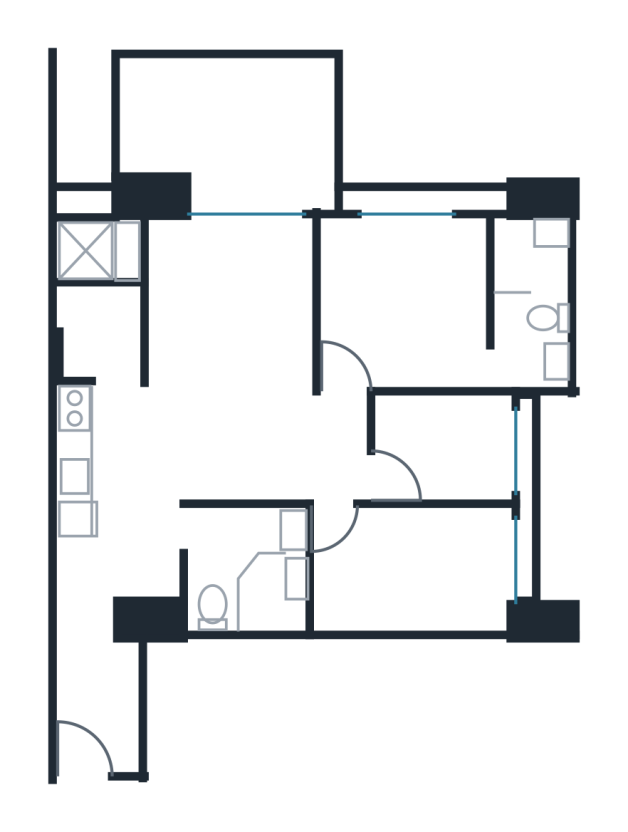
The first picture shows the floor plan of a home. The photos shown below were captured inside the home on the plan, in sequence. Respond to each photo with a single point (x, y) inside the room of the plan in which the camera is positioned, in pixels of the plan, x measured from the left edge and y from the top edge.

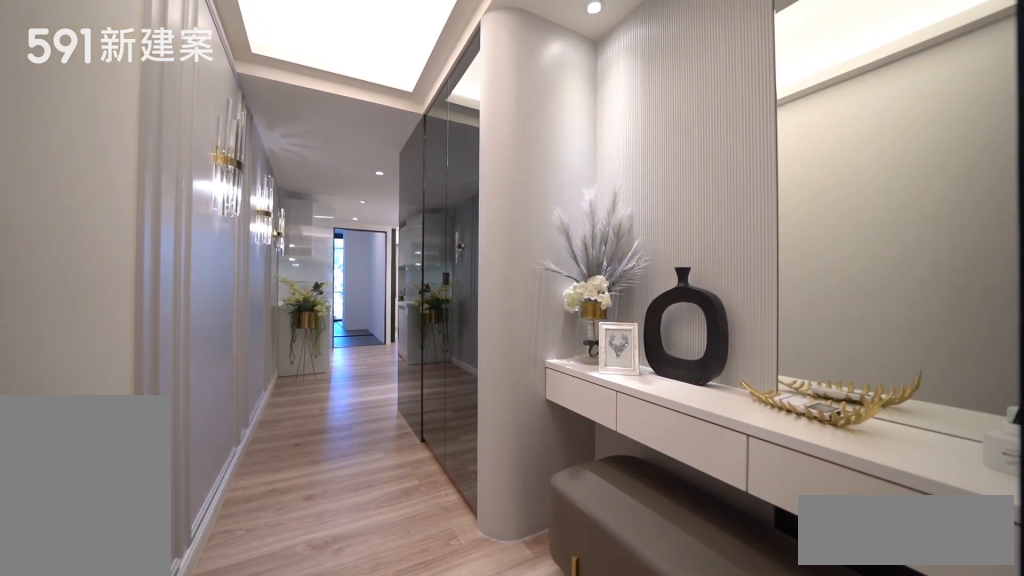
(101, 689)
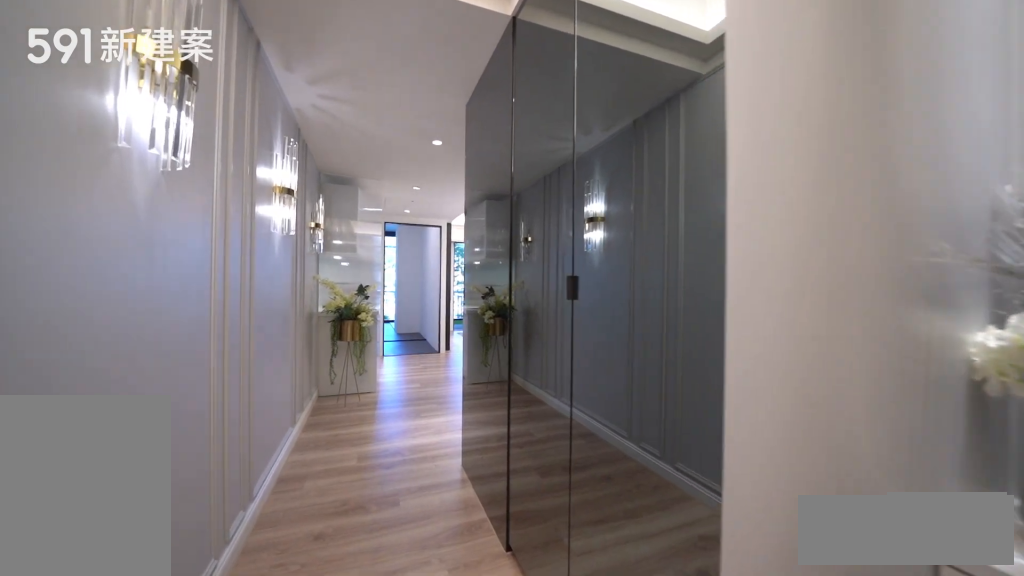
(101, 689)
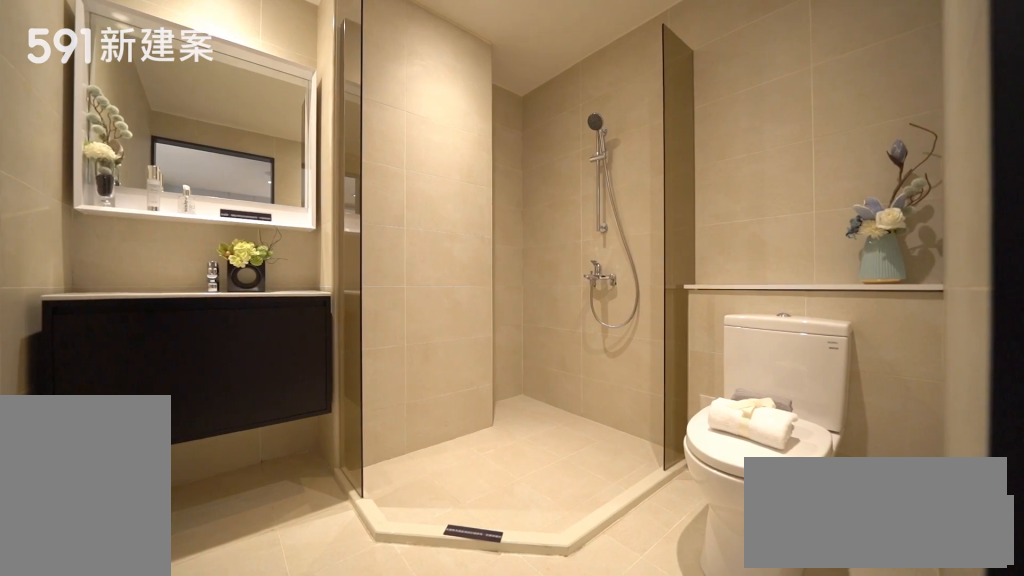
(248, 570)
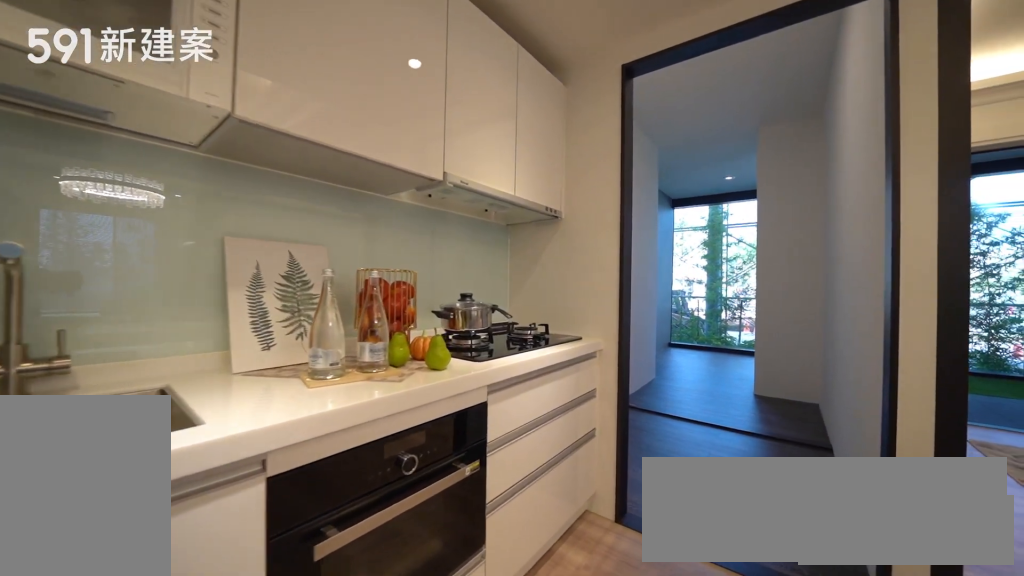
(98, 474)
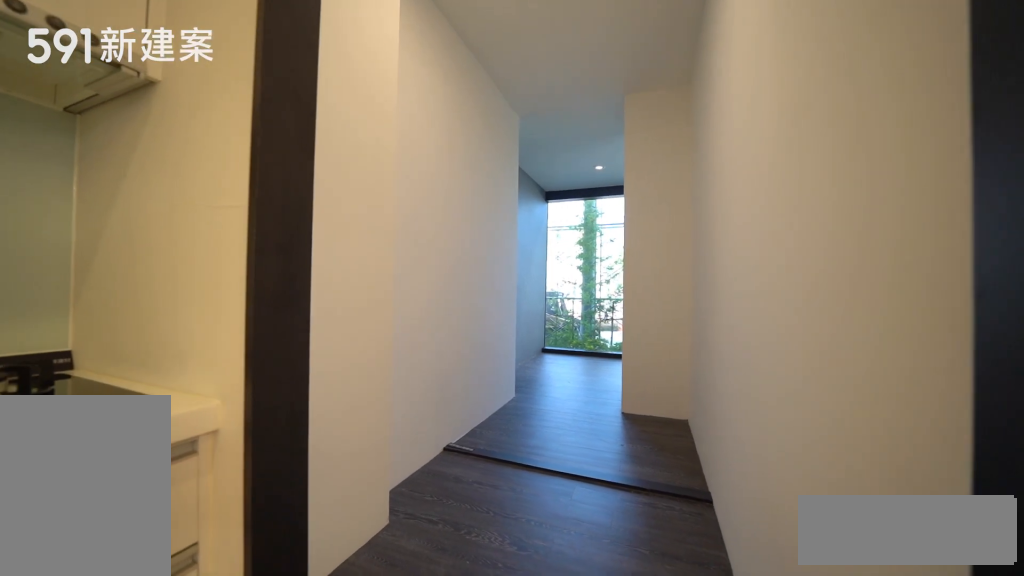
(93, 338)
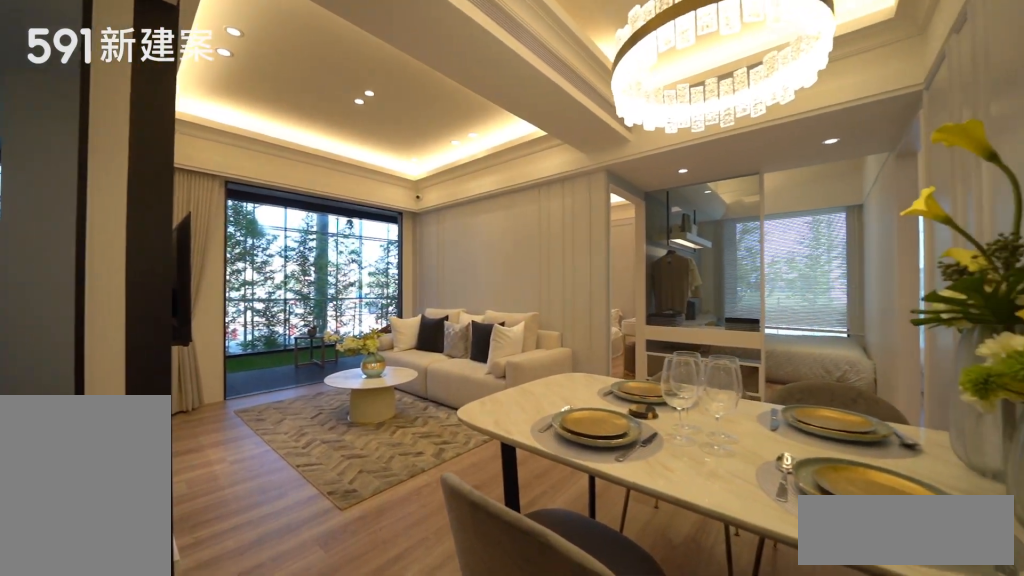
(246, 444)
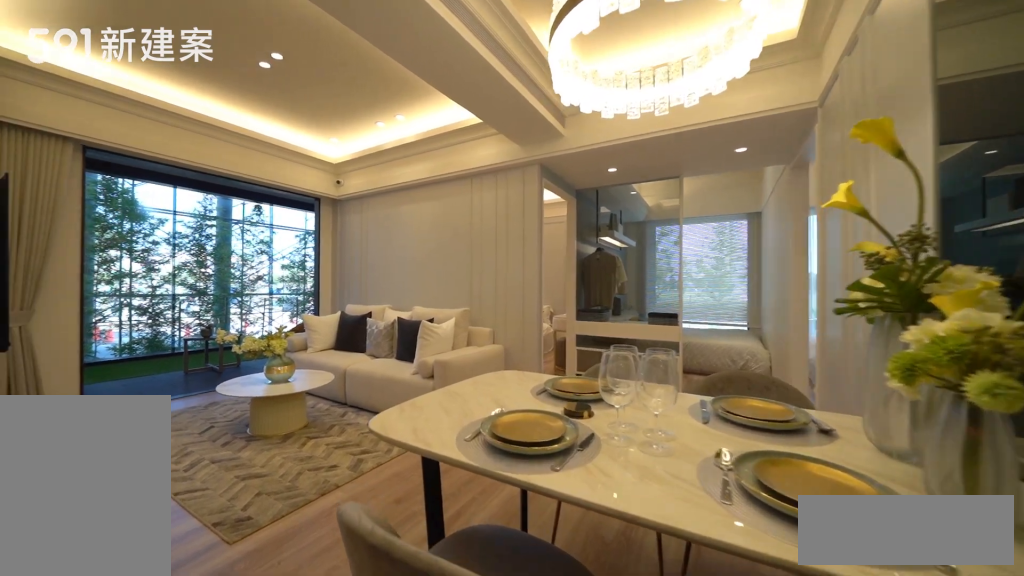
(246, 444)
